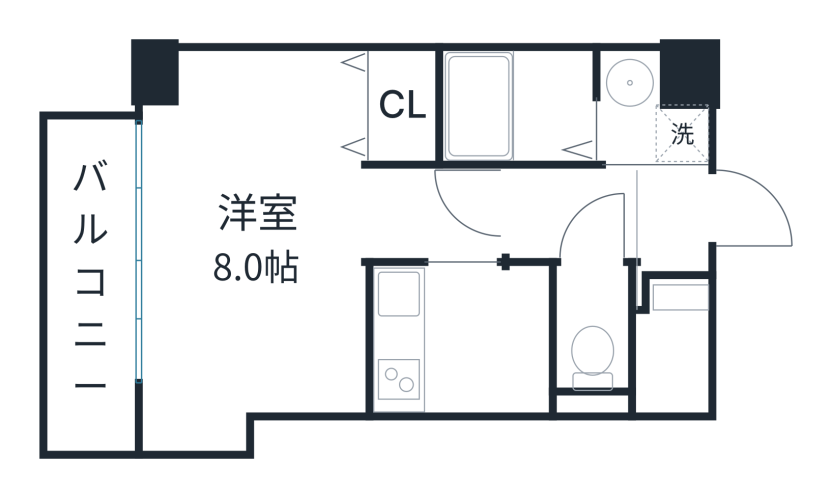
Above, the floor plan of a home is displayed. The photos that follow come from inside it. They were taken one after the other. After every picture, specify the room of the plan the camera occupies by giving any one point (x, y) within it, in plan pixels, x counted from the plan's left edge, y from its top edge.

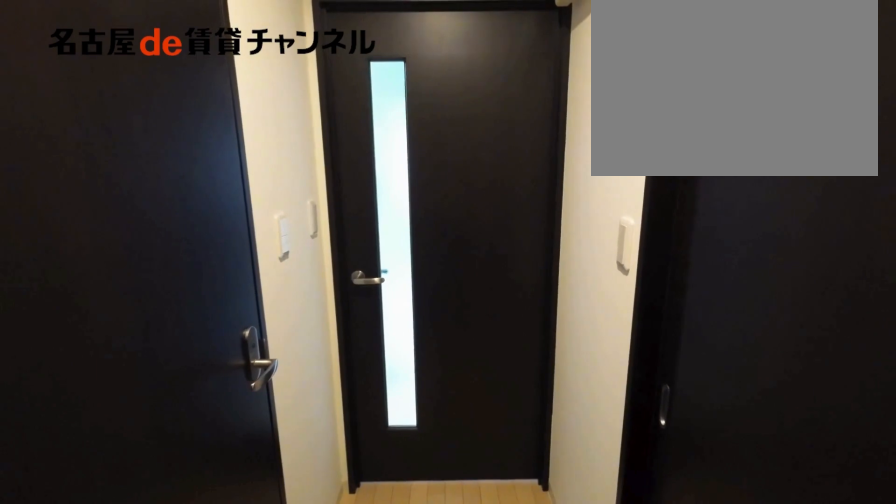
(573, 214)
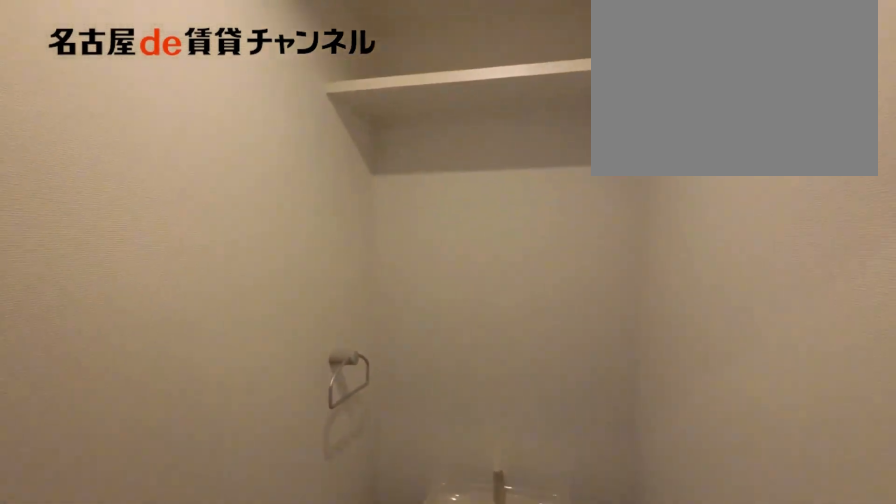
(592, 329)
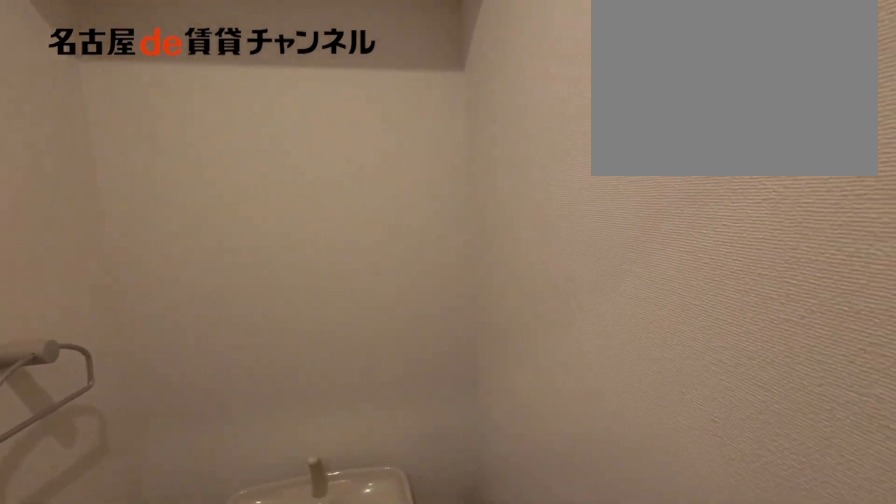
(592, 329)
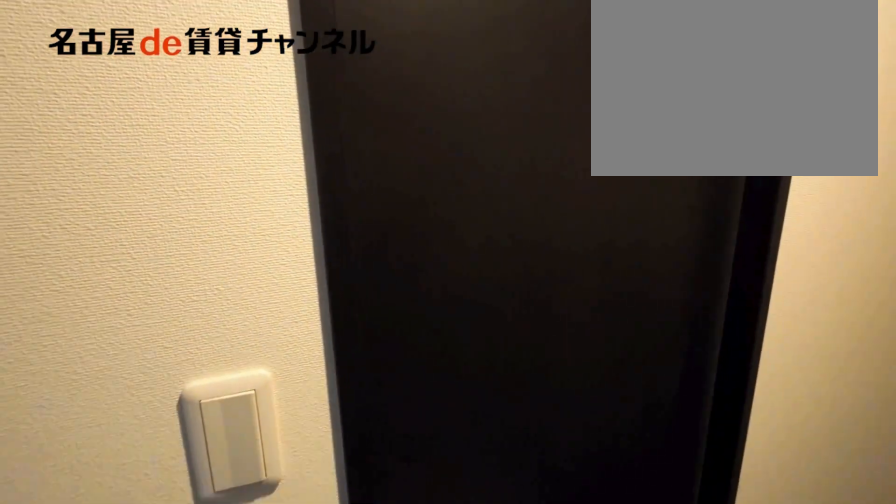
(573, 214)
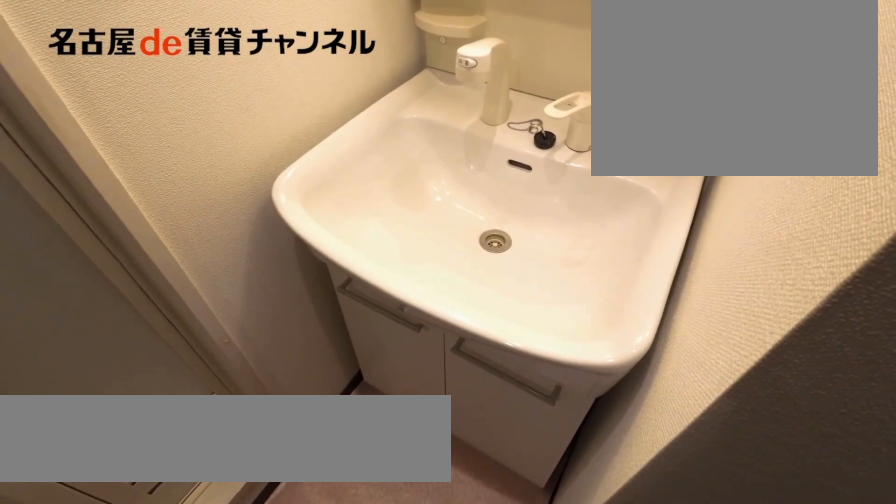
(647, 113)
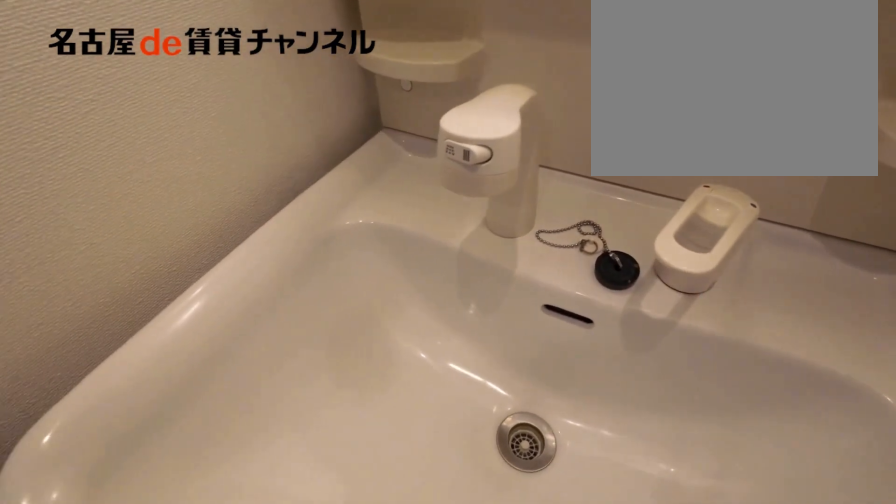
(647, 113)
